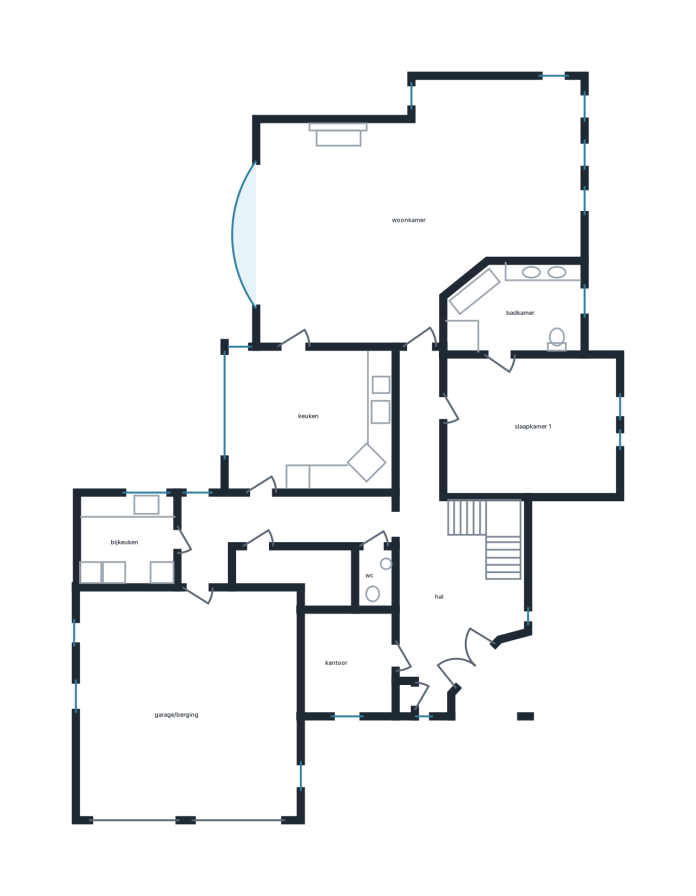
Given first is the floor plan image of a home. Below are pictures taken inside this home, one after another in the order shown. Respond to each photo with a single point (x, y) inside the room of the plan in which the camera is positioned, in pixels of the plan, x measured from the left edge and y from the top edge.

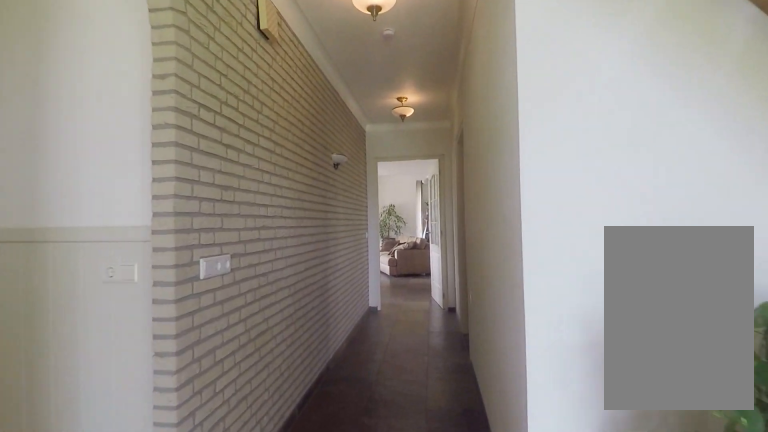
(439, 554)
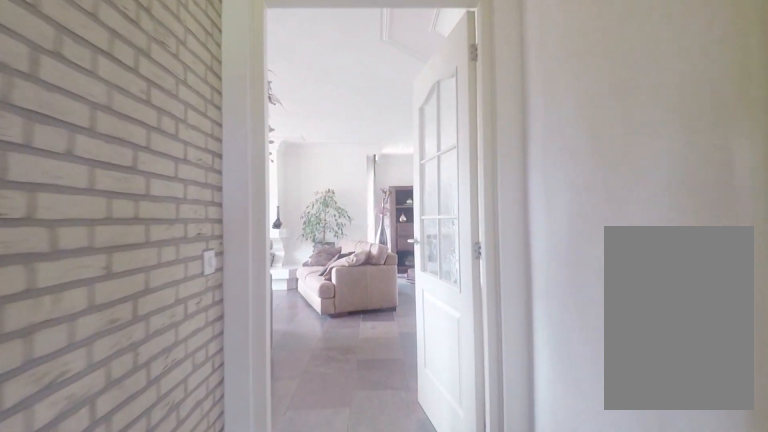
(439, 554)
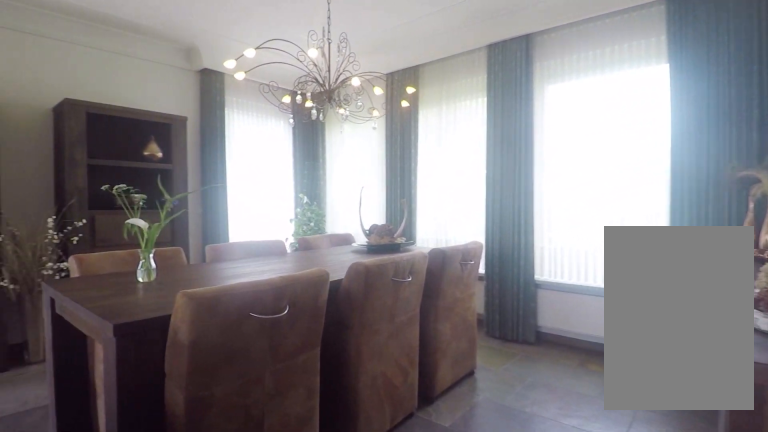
(405, 209)
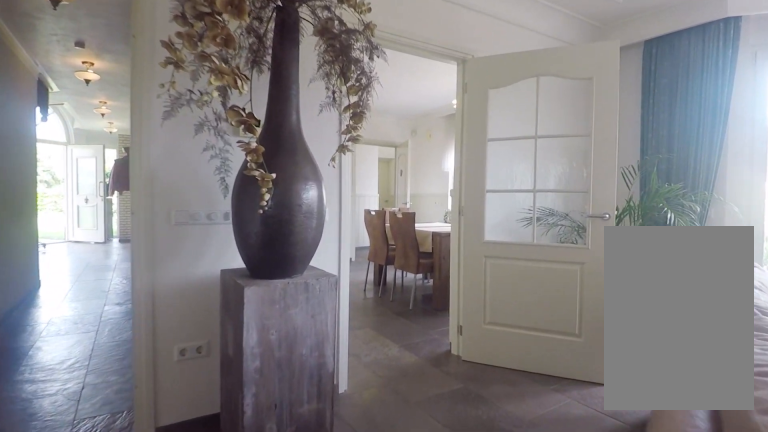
(405, 209)
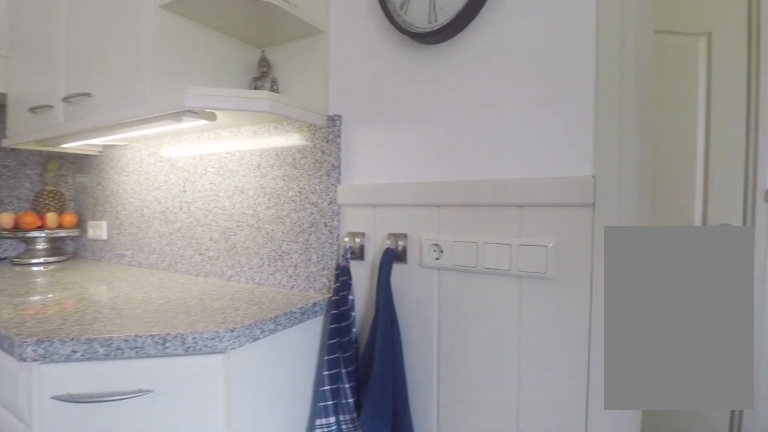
(310, 418)
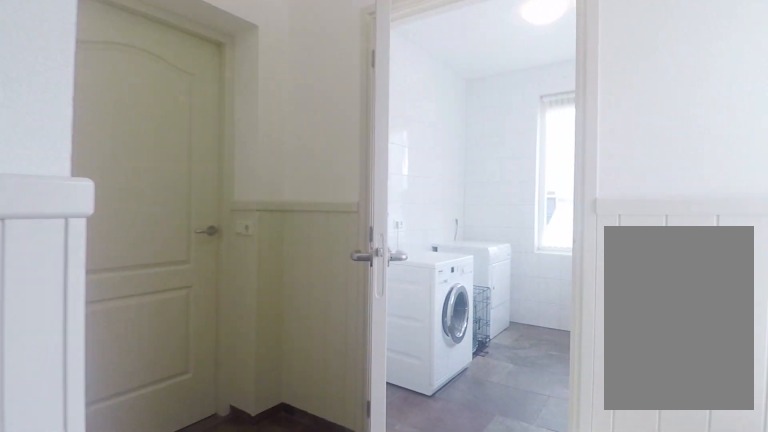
(270, 527)
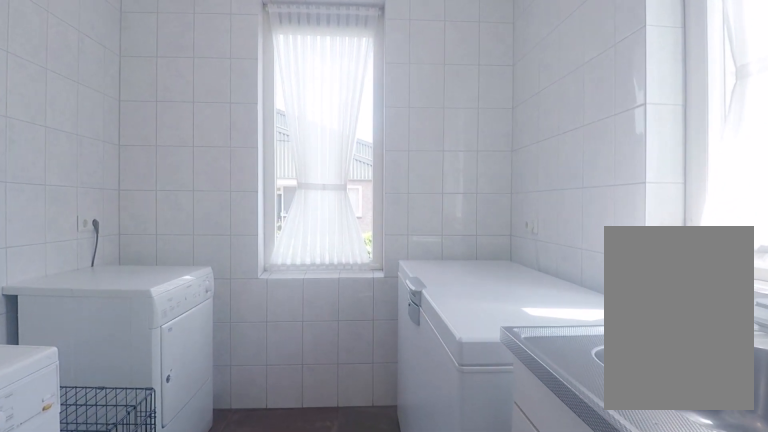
(128, 540)
